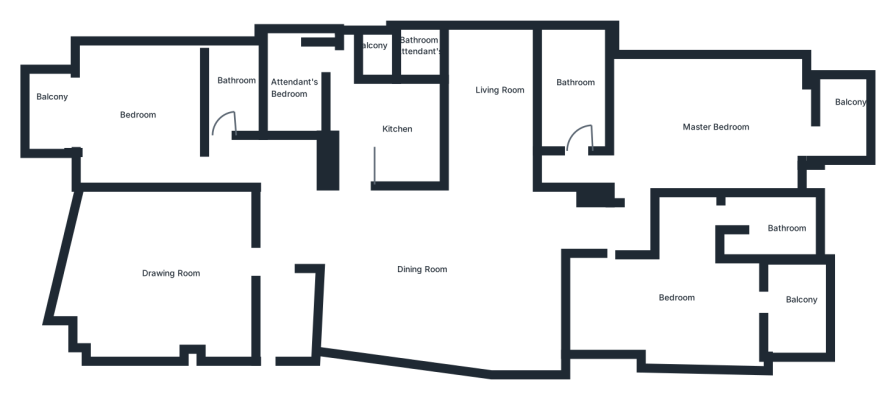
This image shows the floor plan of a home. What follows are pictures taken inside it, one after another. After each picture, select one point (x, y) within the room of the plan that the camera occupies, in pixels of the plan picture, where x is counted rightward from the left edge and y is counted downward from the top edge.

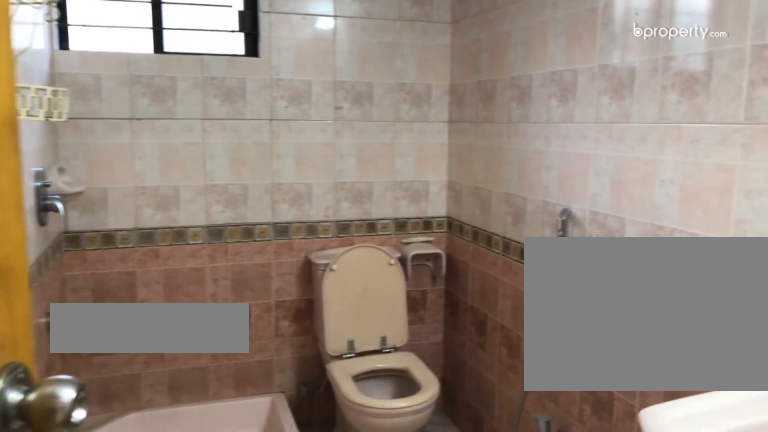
(228, 99)
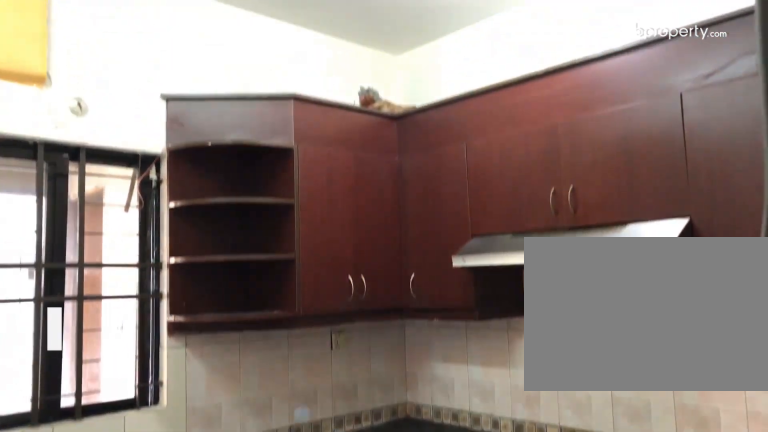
(381, 116)
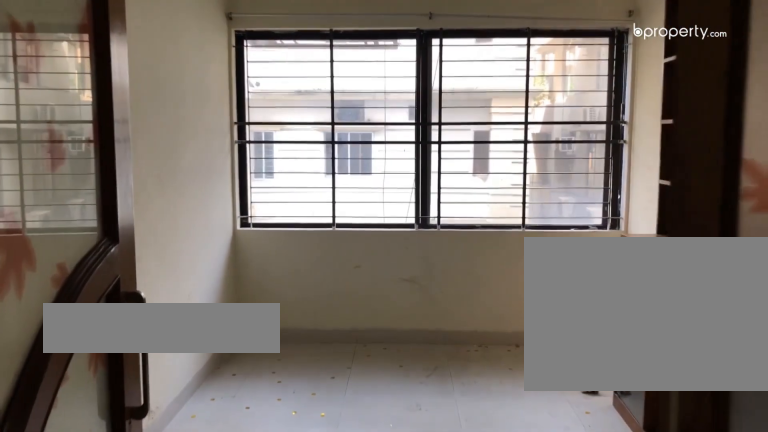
(489, 109)
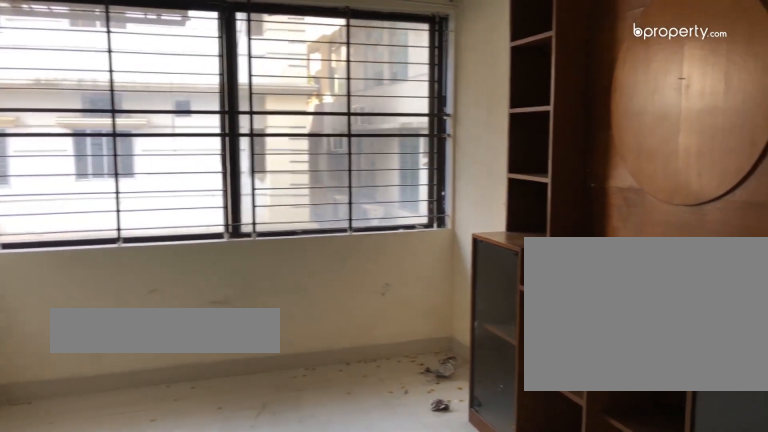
(489, 109)
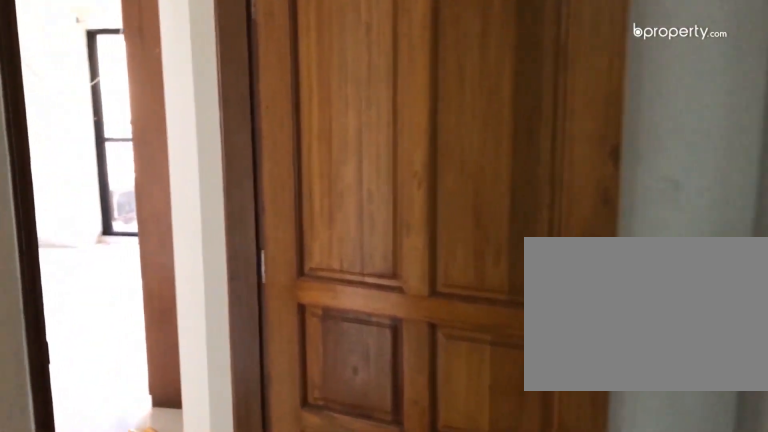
(639, 216)
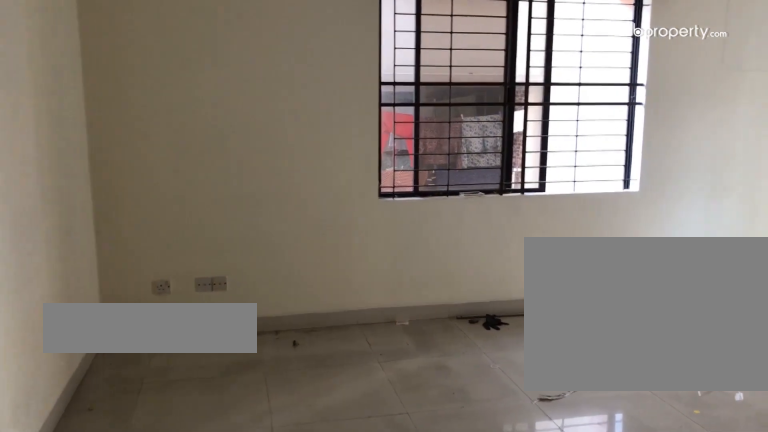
(705, 129)
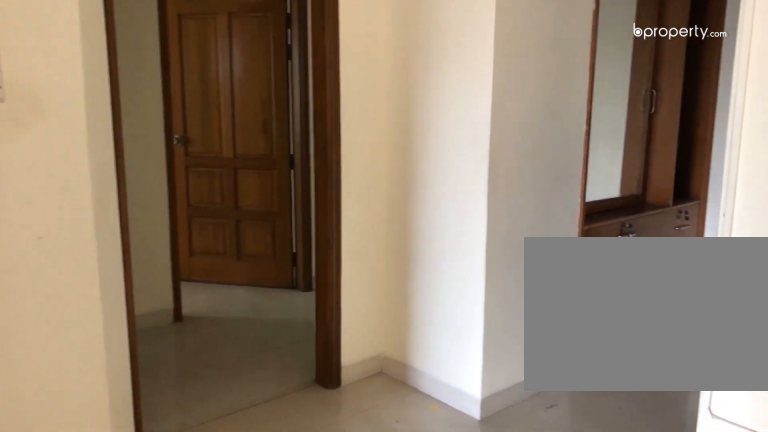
(699, 135)
